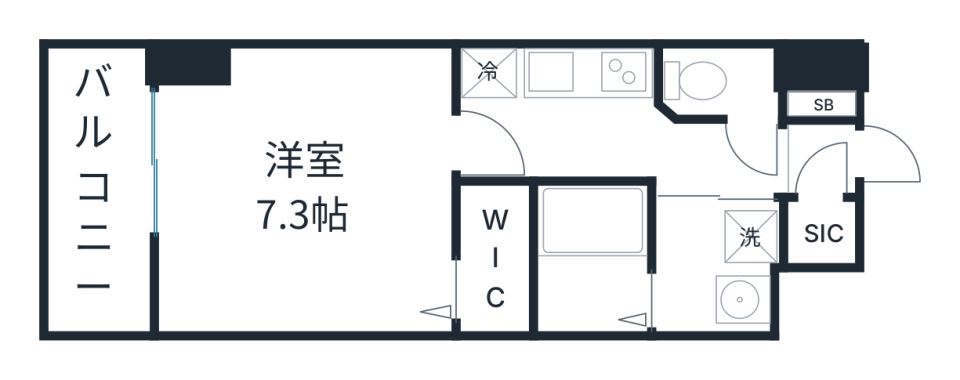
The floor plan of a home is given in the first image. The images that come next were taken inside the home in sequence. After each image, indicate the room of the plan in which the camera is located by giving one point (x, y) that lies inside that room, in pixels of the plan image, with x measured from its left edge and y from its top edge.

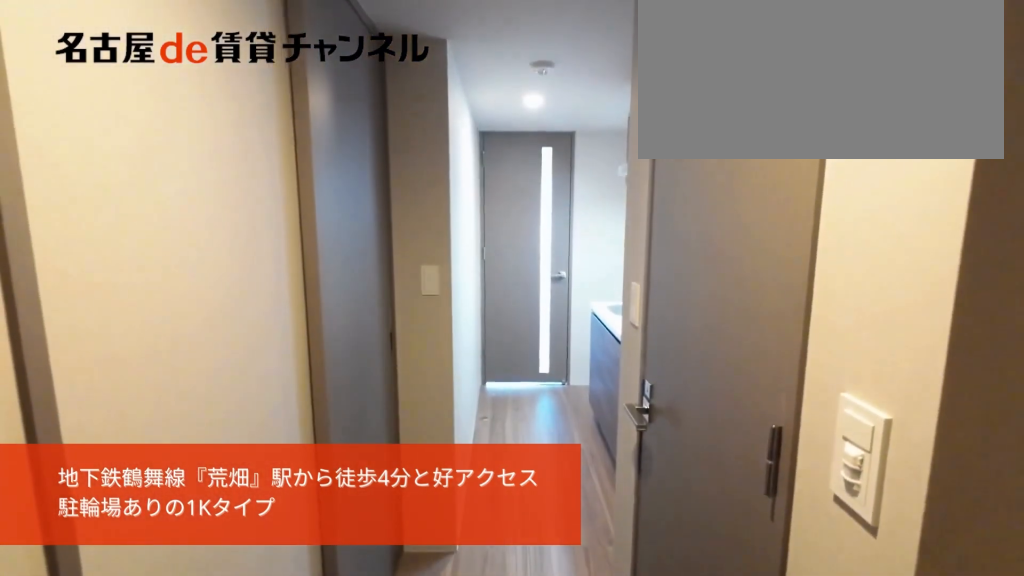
(821, 159)
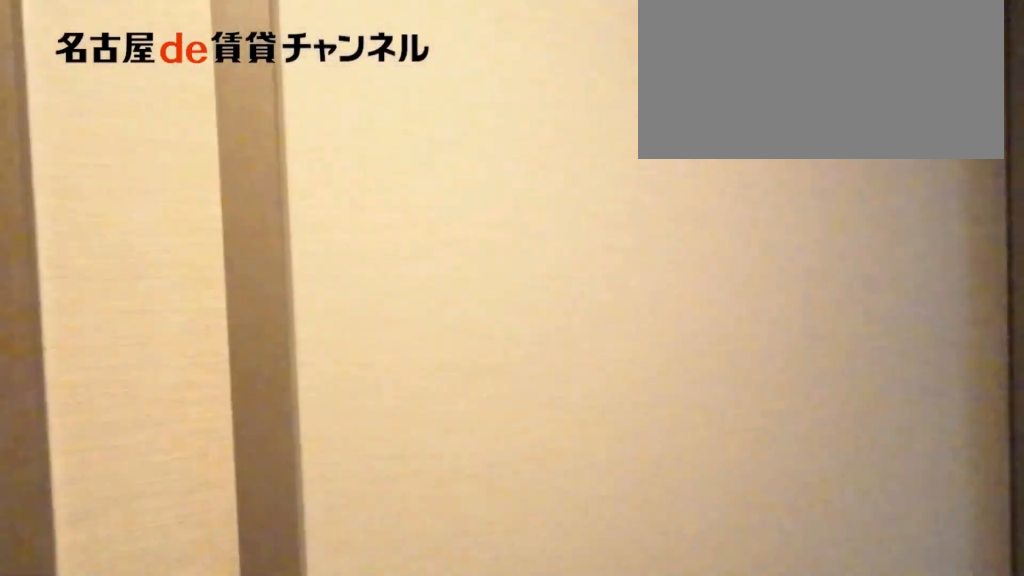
(821, 159)
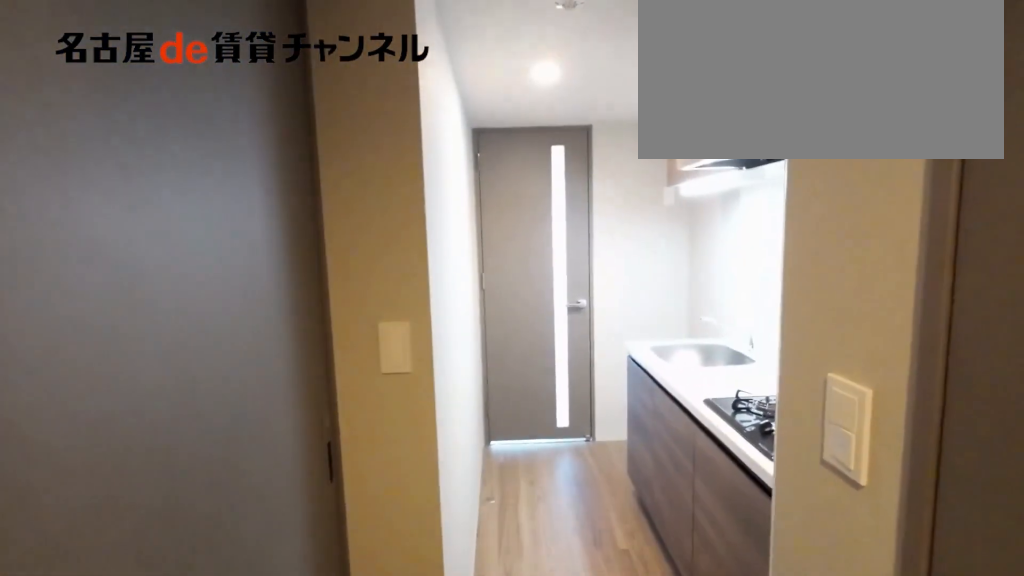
(617, 144)
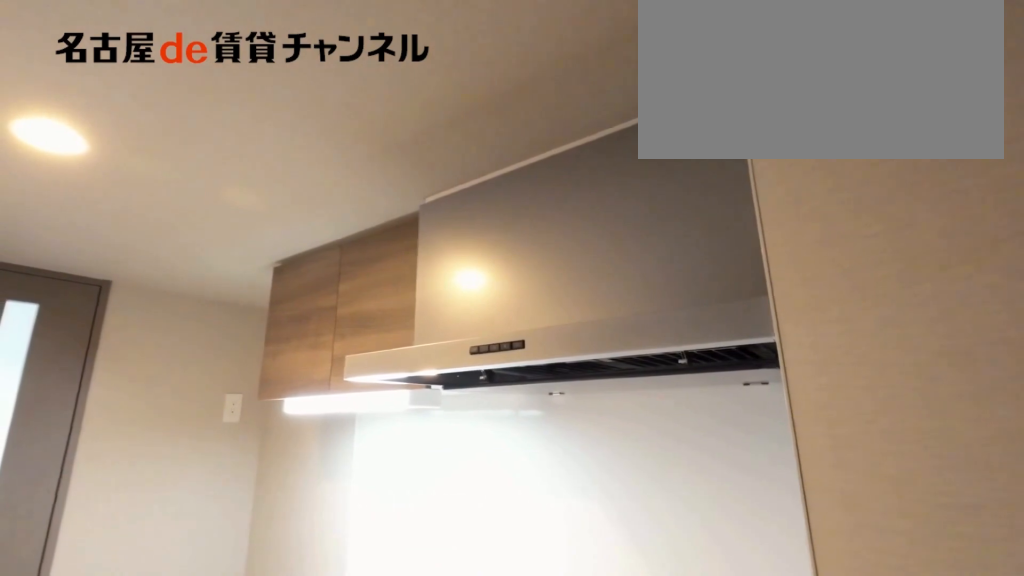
(557, 72)
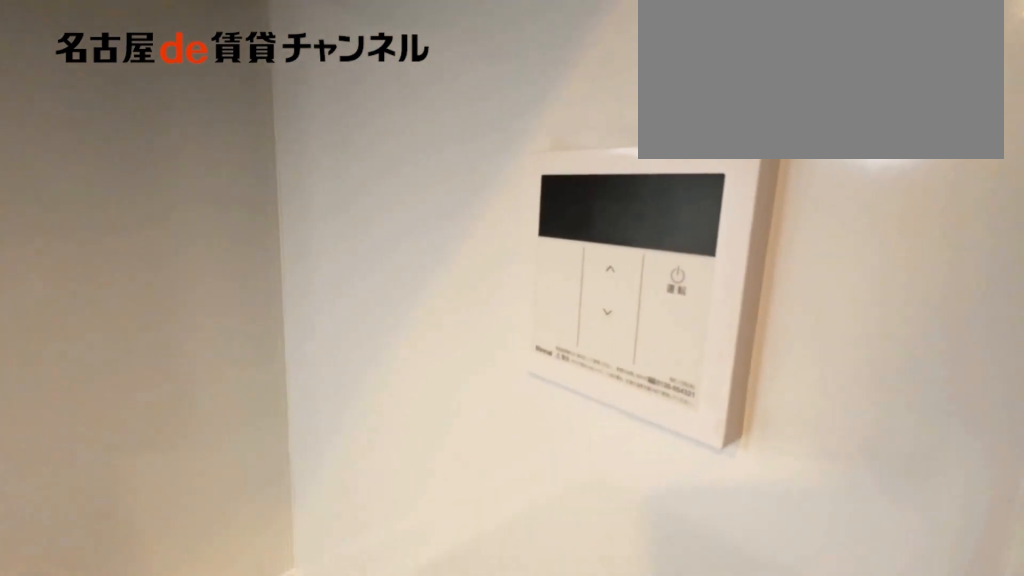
(557, 72)
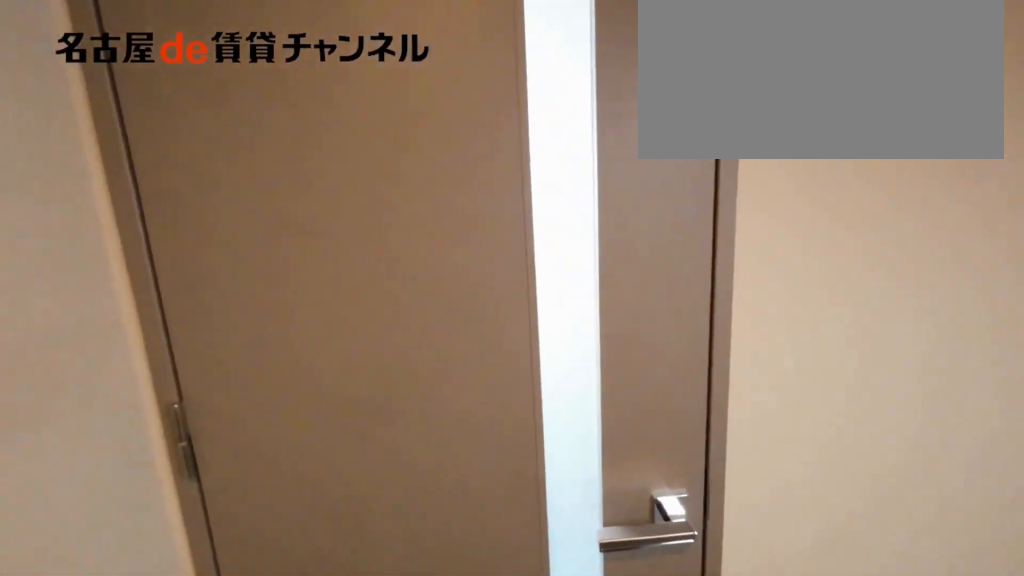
(615, 145)
